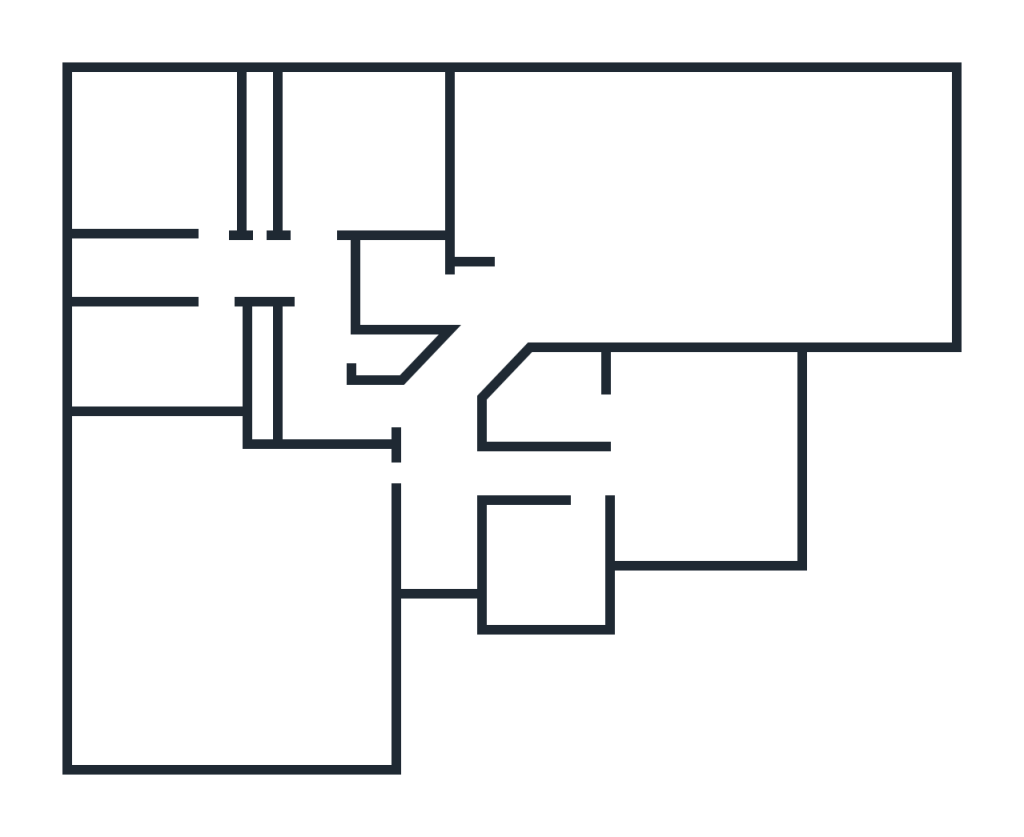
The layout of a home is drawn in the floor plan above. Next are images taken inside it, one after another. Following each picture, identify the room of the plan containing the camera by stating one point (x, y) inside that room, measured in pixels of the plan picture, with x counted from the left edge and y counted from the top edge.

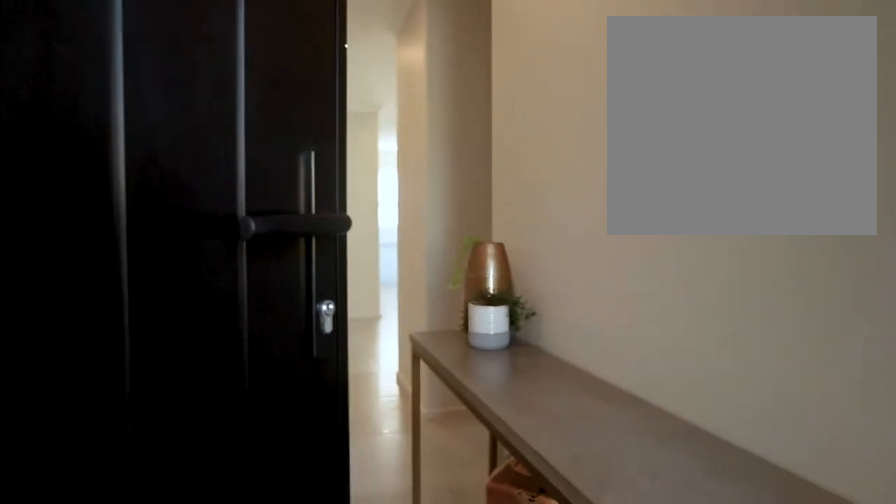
(442, 547)
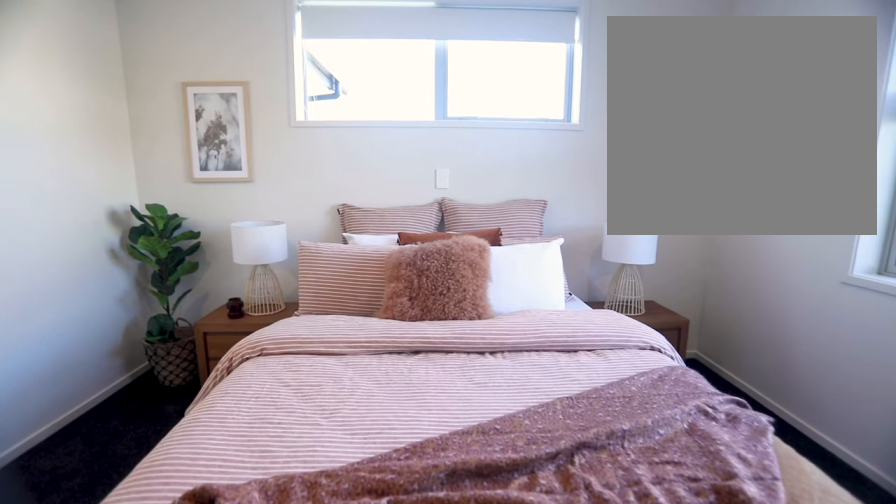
(706, 458)
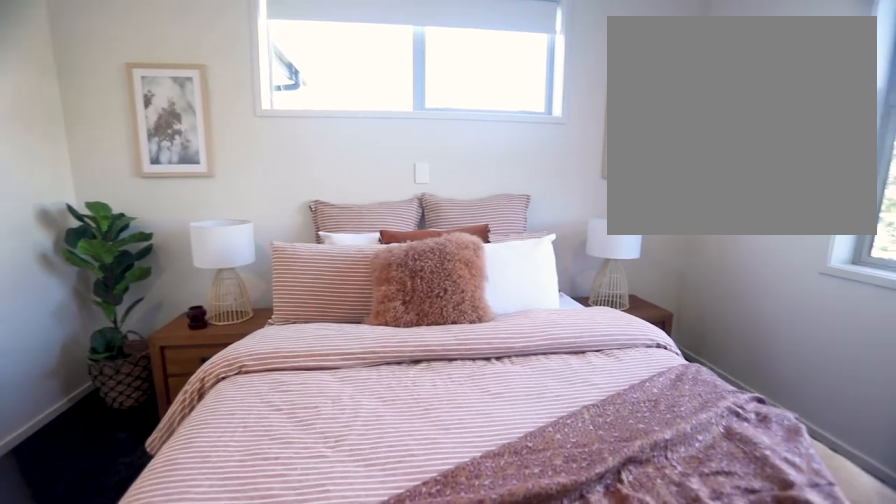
(706, 458)
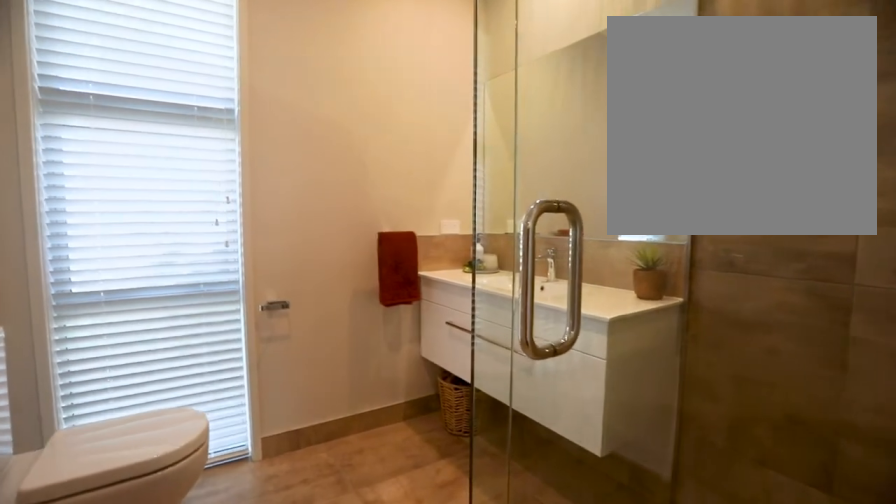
(544, 564)
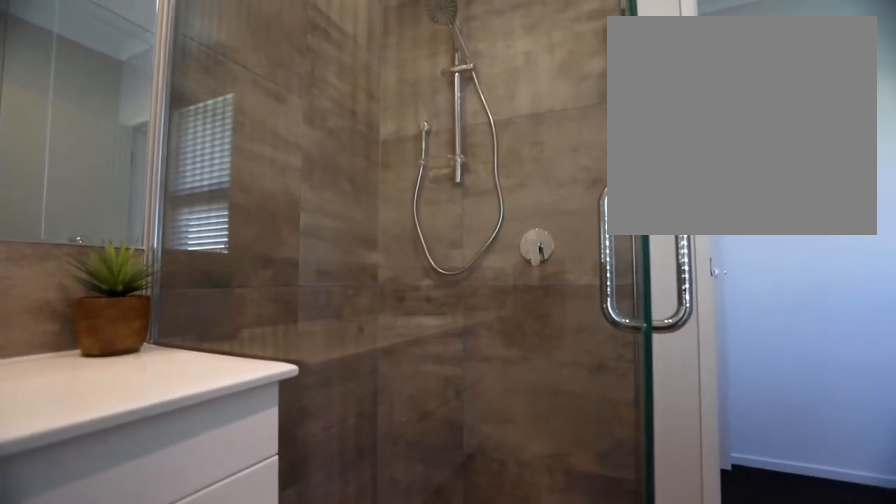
(544, 564)
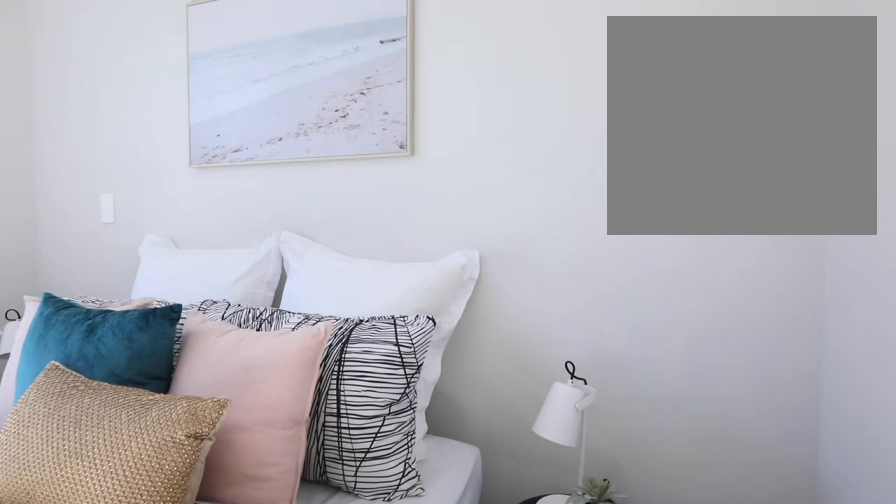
(365, 151)
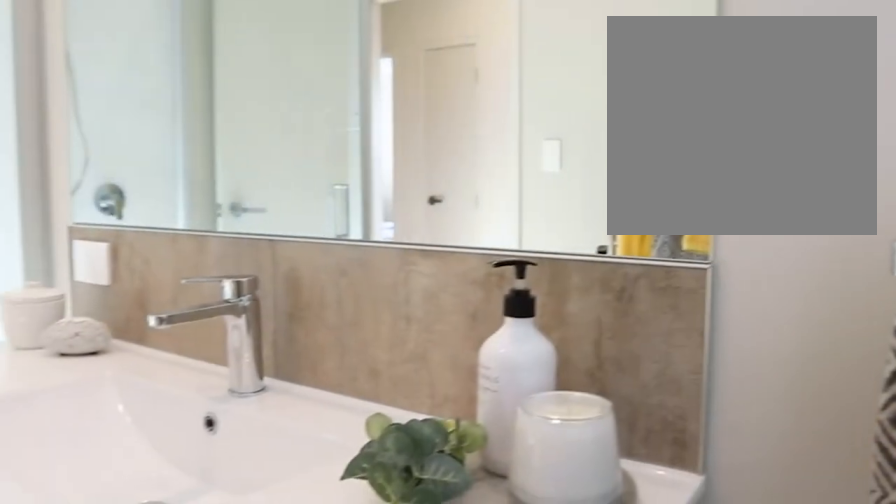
(156, 355)
